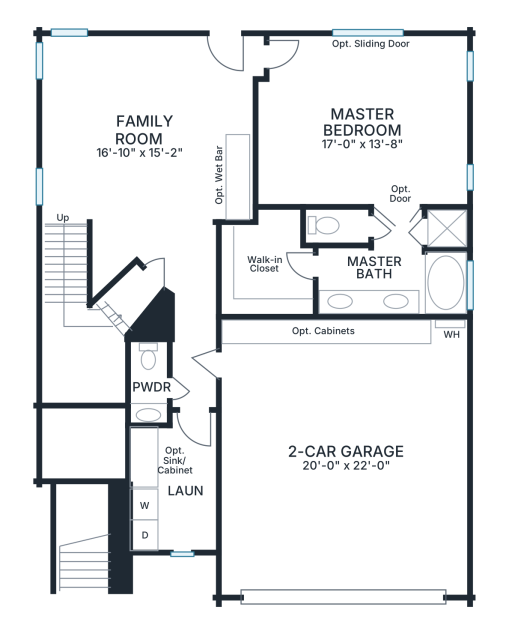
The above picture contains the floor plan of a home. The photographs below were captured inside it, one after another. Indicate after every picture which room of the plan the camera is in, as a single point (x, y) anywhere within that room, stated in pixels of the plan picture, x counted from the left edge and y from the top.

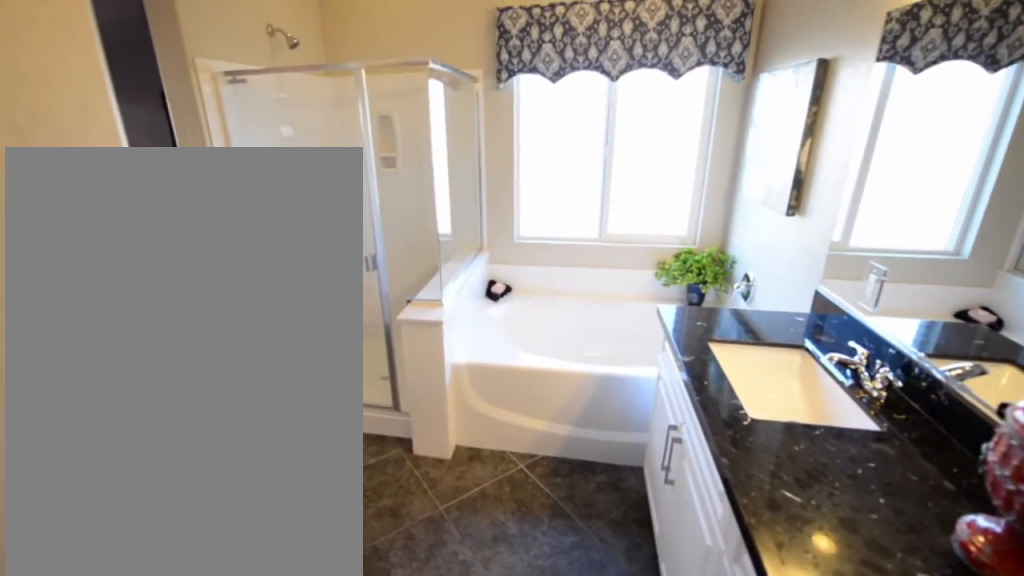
(389, 258)
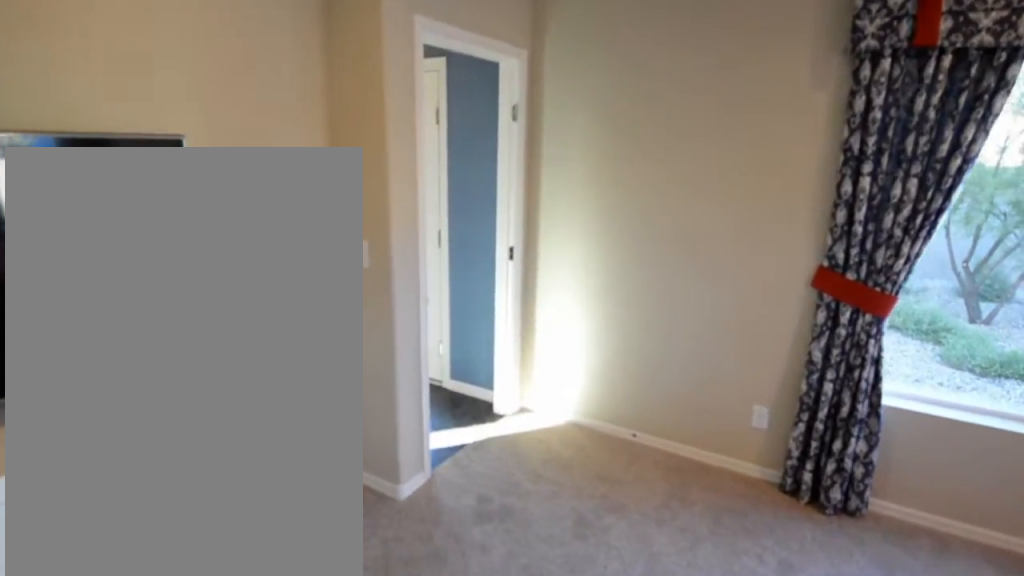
(361, 120)
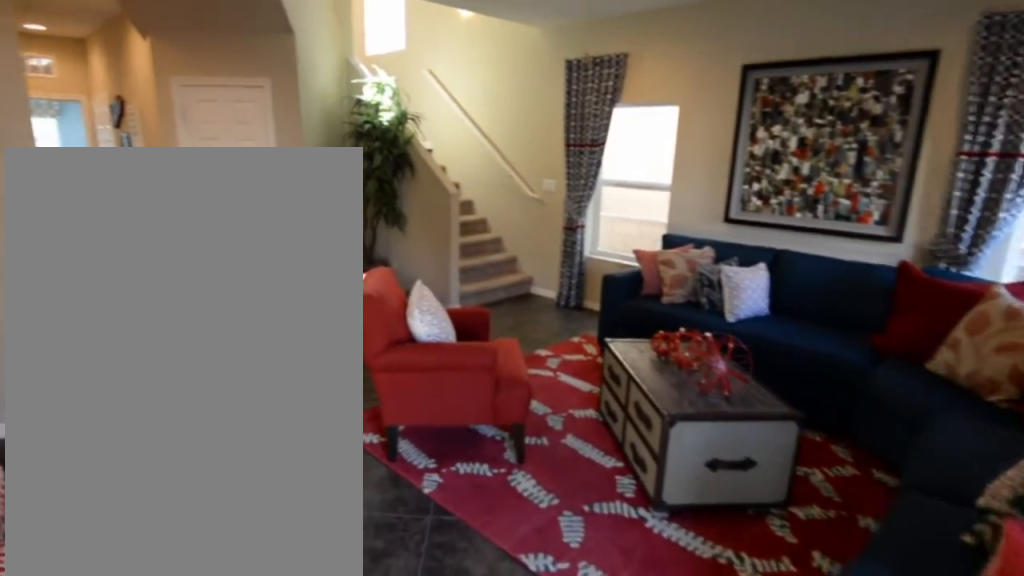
(148, 130)
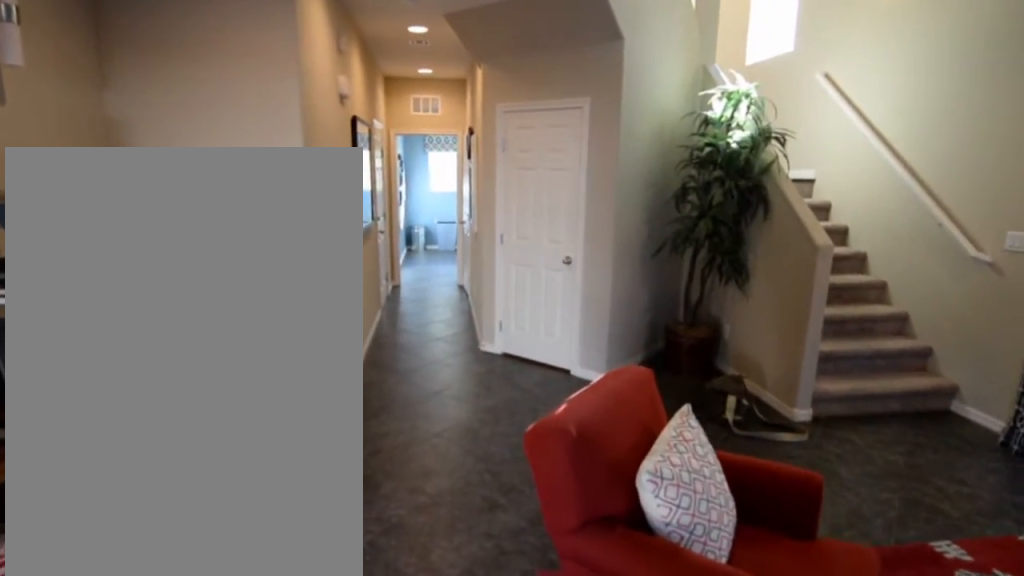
(148, 130)
